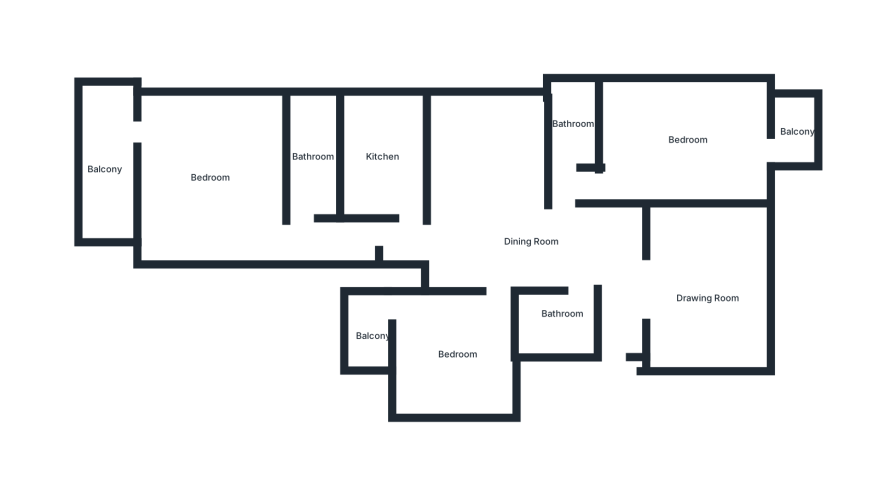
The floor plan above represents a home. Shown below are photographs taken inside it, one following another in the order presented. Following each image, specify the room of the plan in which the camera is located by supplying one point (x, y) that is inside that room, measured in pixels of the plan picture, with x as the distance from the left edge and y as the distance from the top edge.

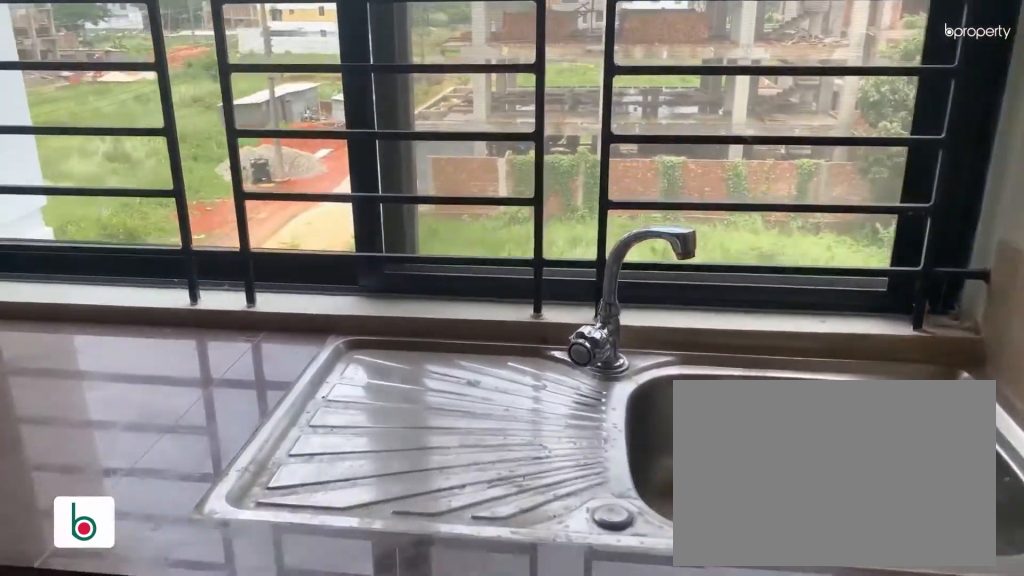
(383, 157)
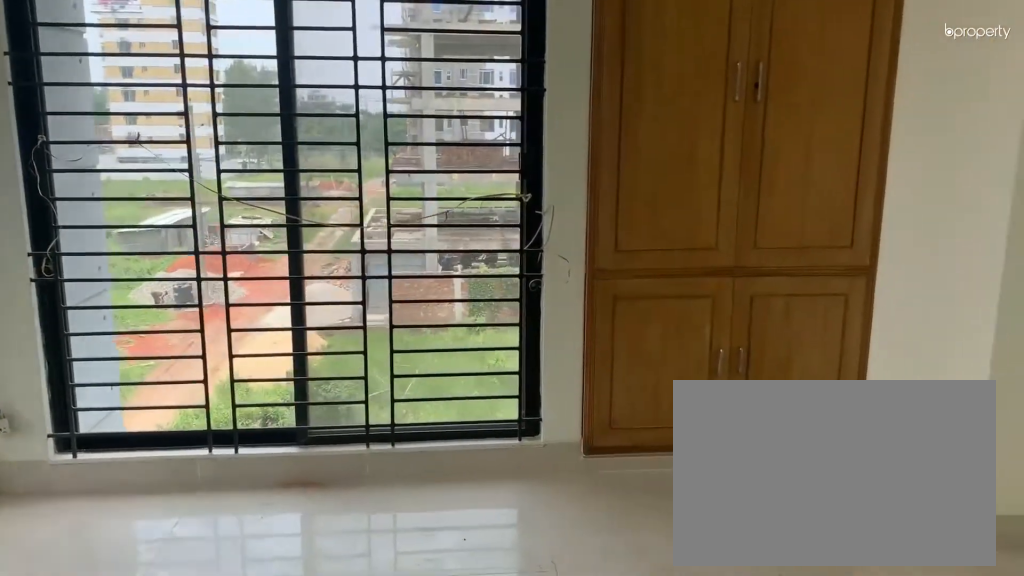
(209, 179)
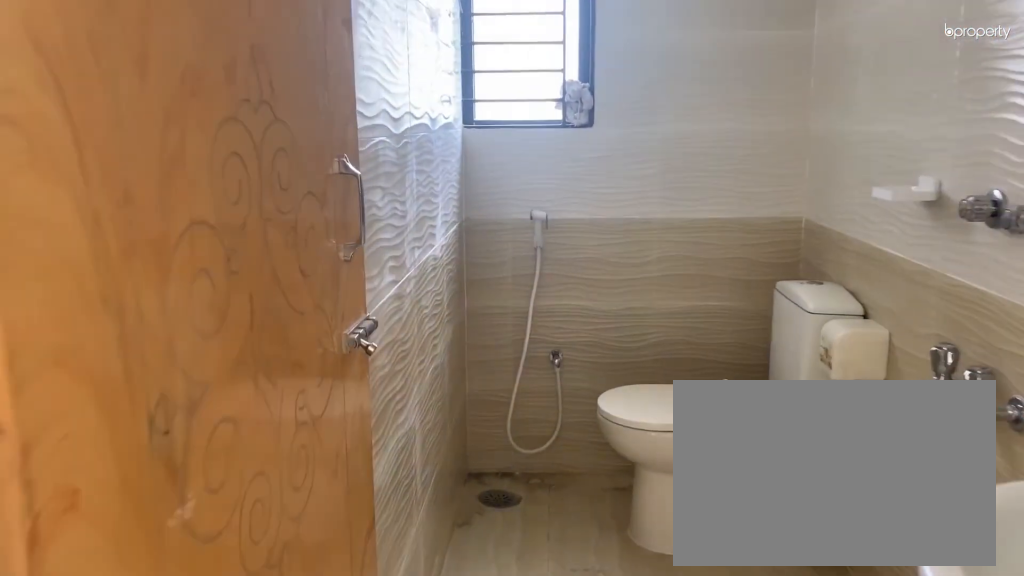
(310, 159)
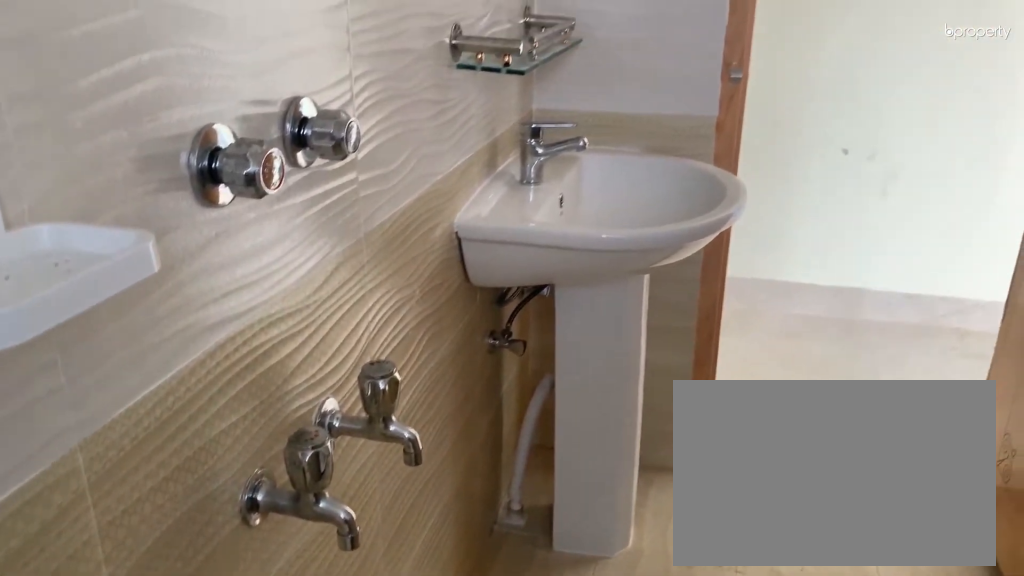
(310, 159)
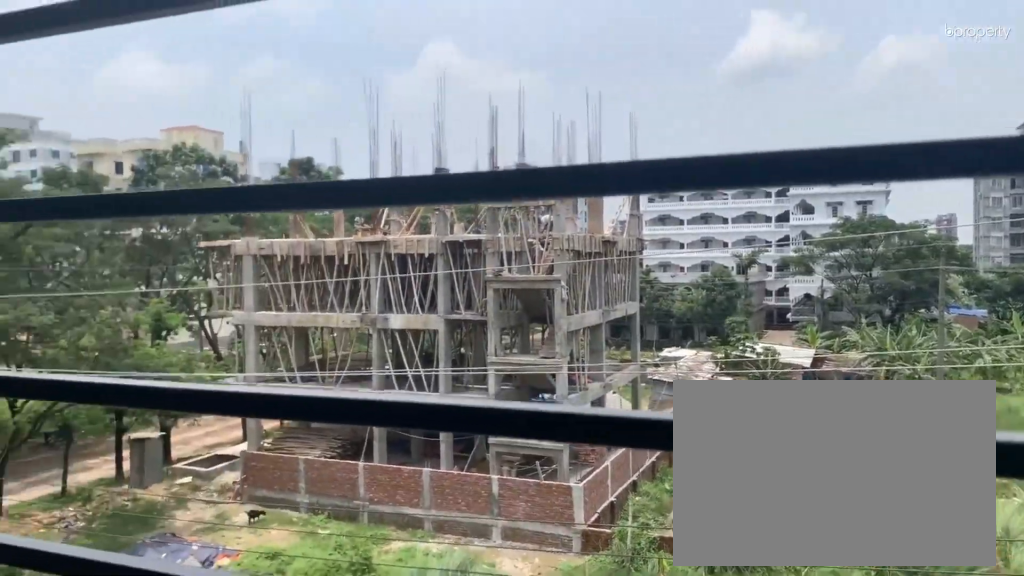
(105, 168)
